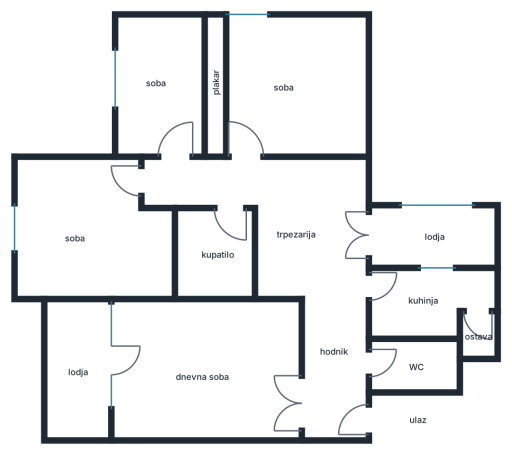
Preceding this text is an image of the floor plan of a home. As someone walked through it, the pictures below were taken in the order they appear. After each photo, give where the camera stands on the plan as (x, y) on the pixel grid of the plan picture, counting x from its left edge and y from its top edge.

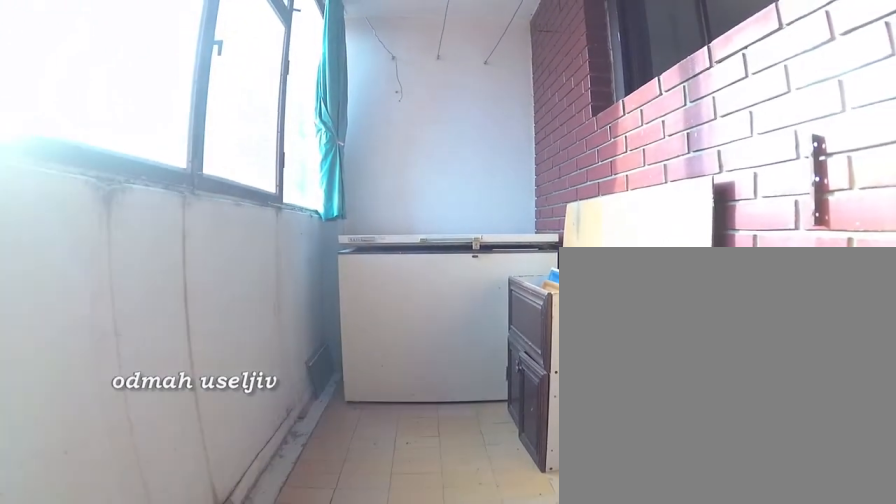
(384, 232)
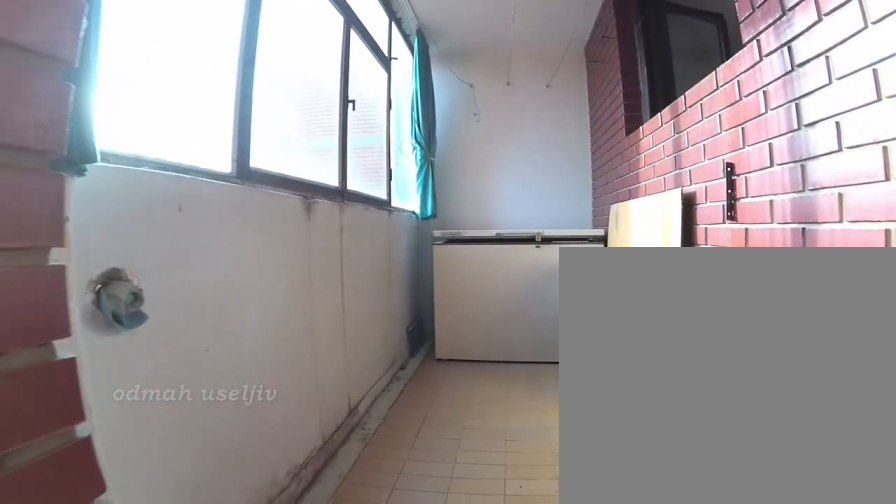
(372, 229)
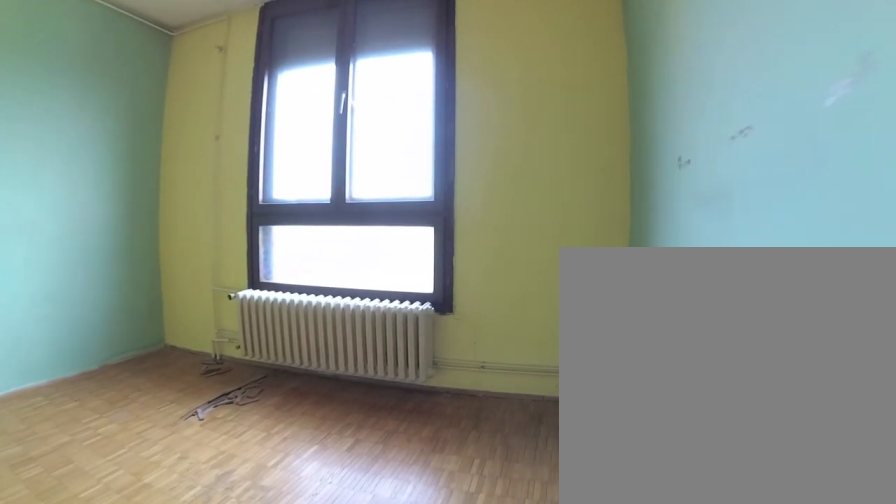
(100, 176)
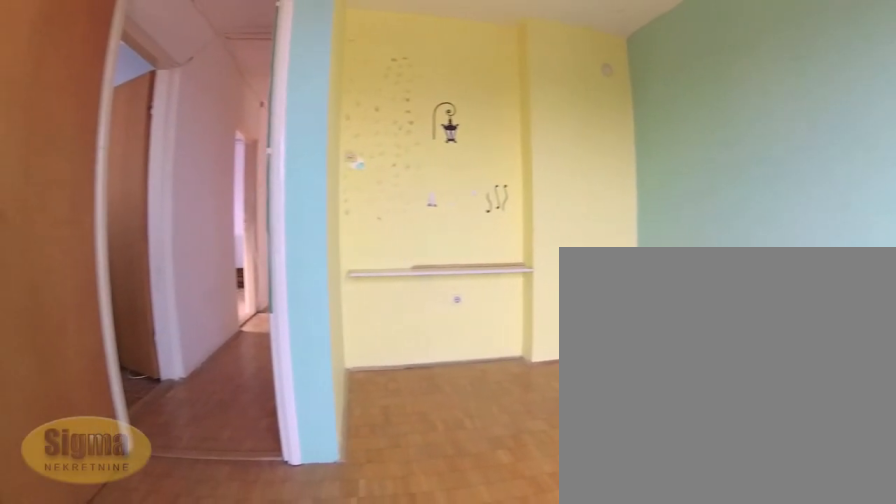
(33, 194)
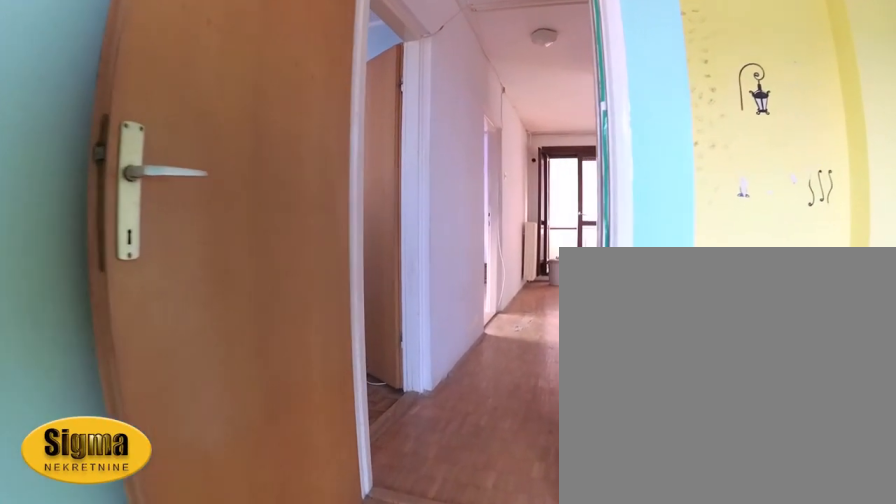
(76, 191)
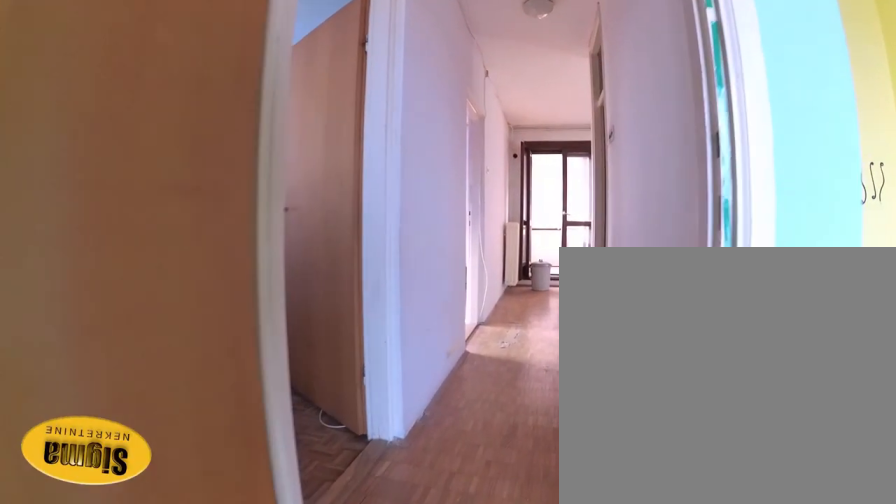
(106, 188)
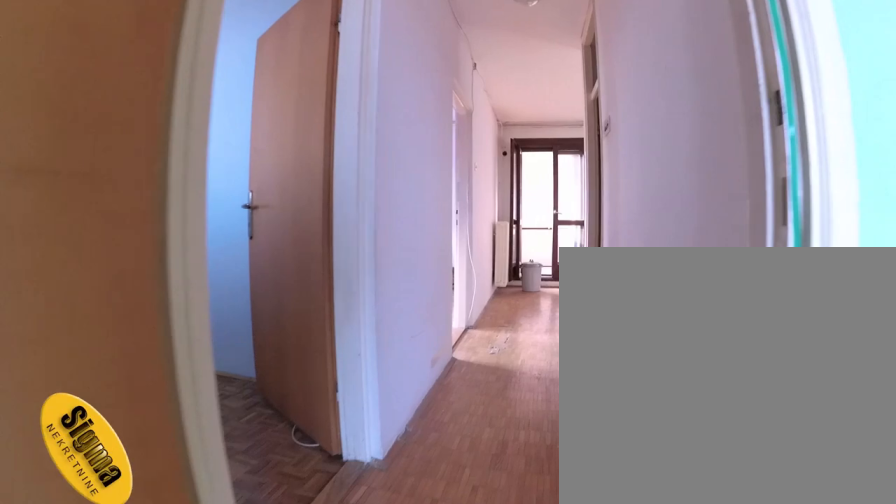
(115, 188)
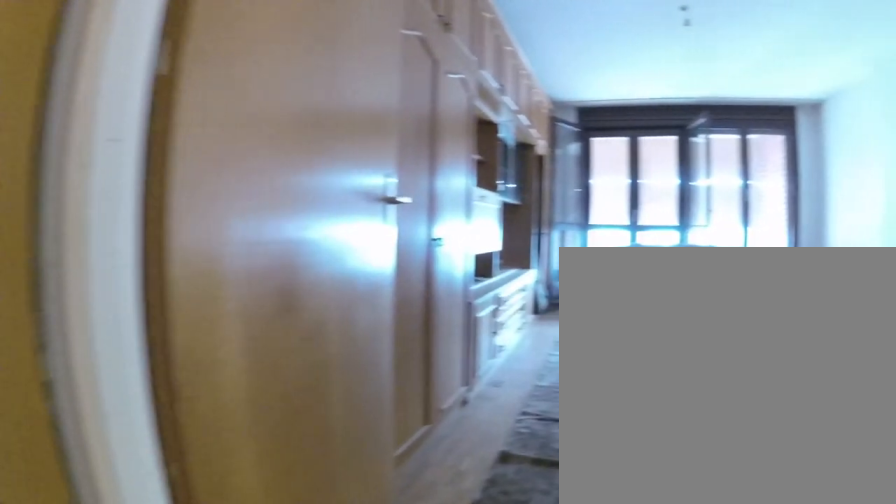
(315, 392)
